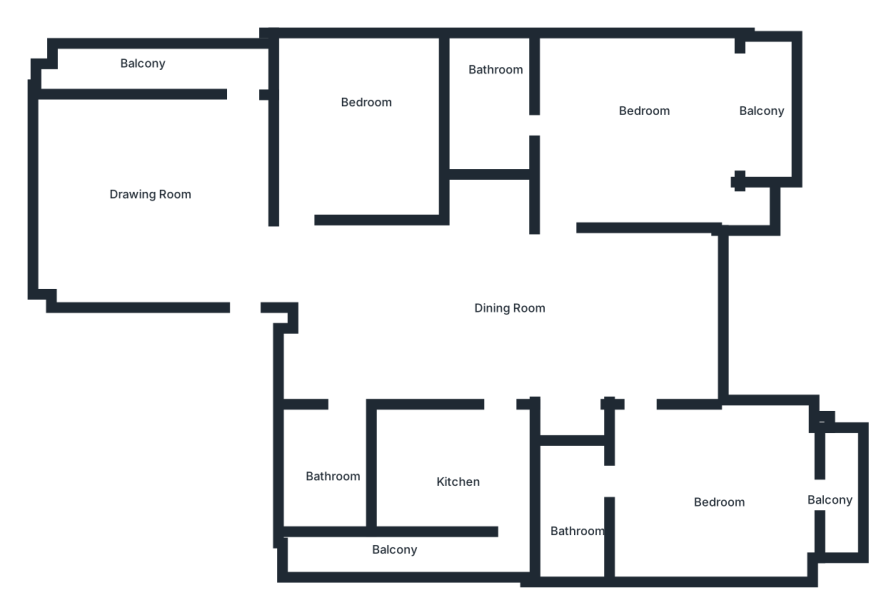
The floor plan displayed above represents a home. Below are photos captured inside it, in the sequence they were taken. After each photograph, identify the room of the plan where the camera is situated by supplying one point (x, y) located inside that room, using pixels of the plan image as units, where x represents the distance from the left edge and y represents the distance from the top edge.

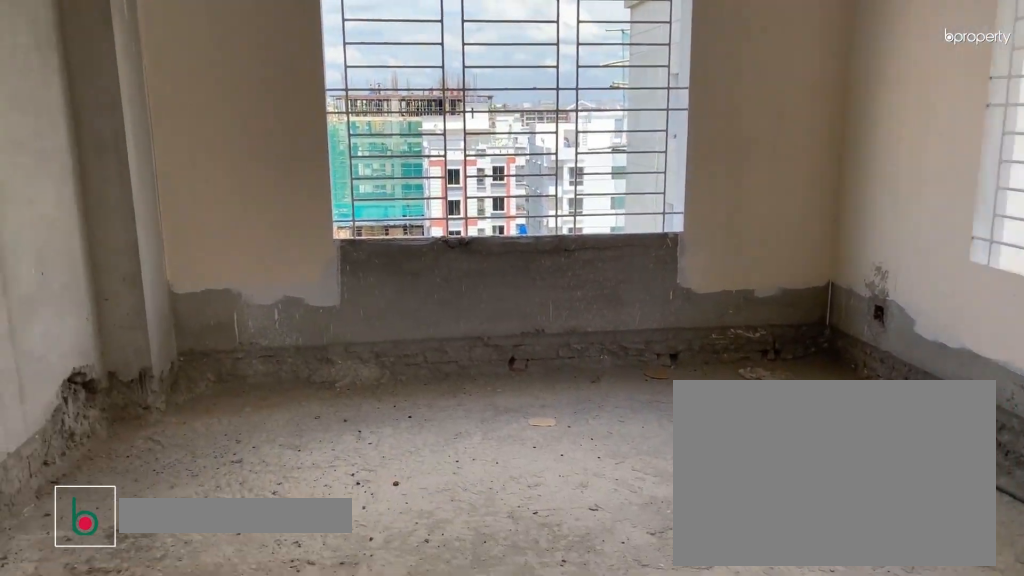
(186, 187)
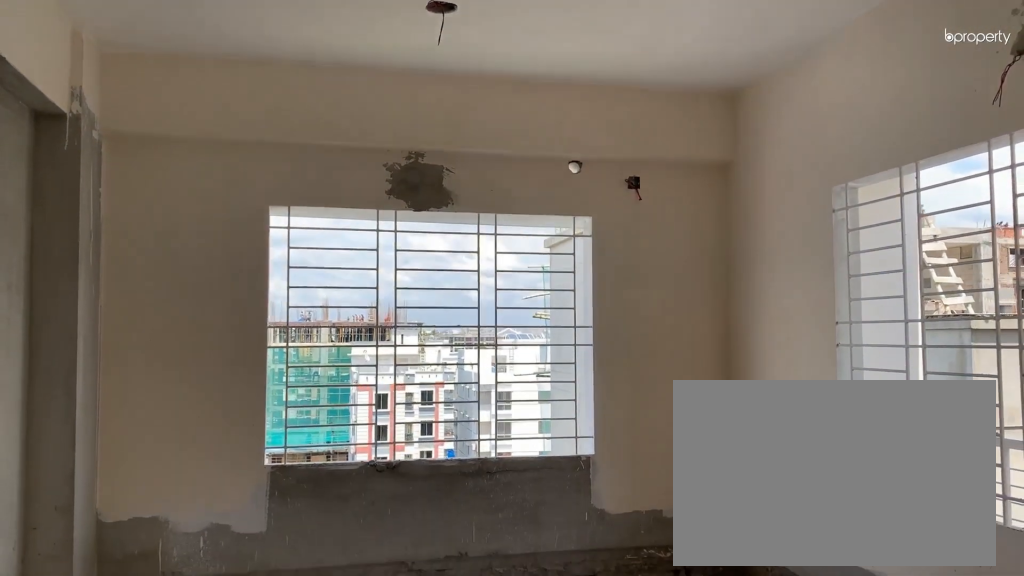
(186, 187)
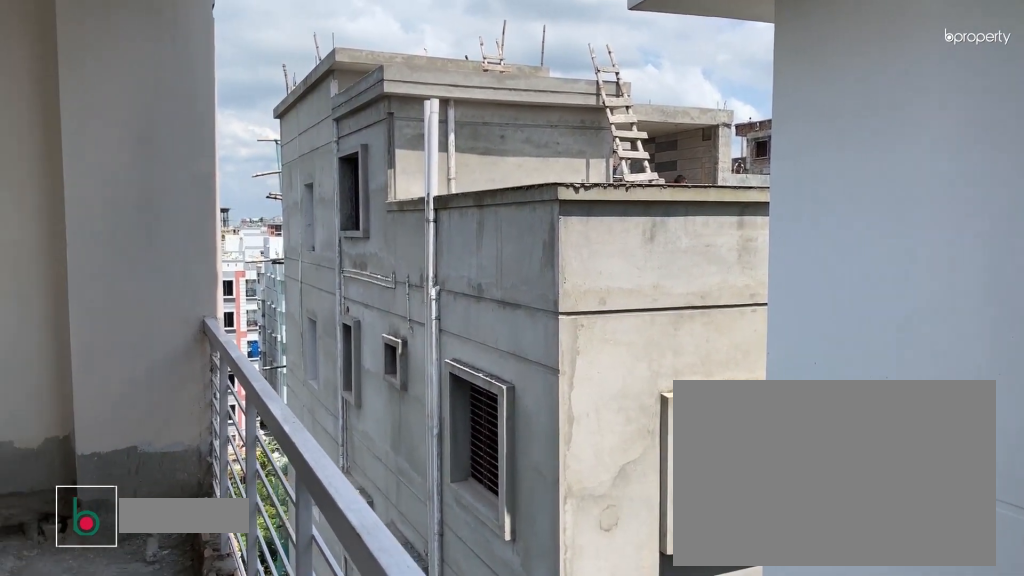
(184, 67)
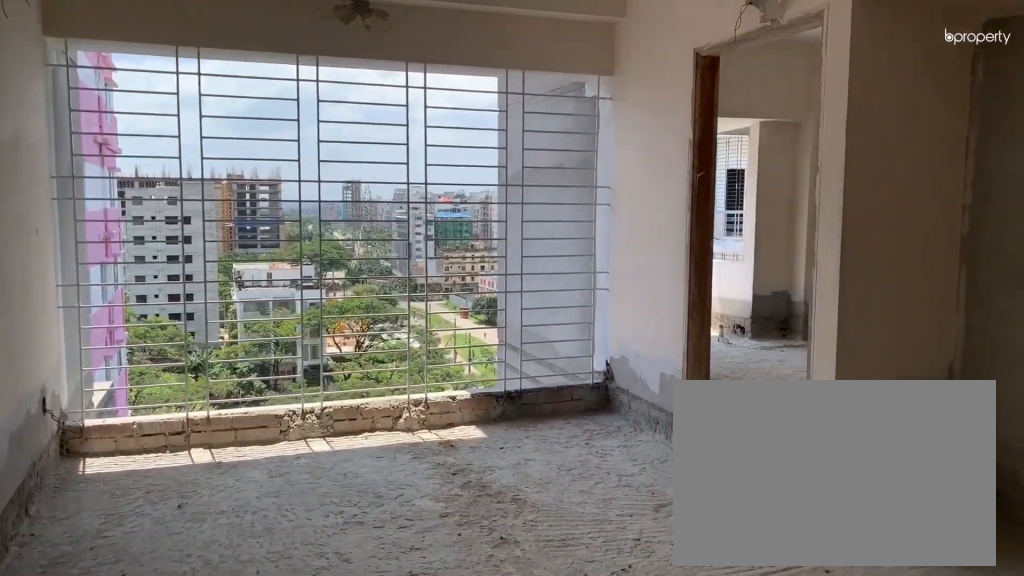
(443, 320)
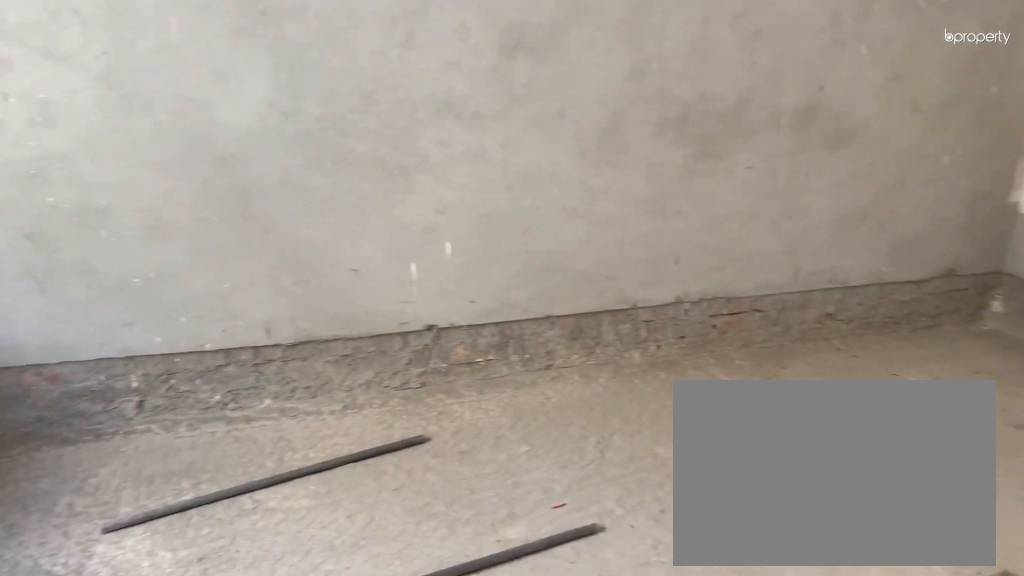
(365, 124)
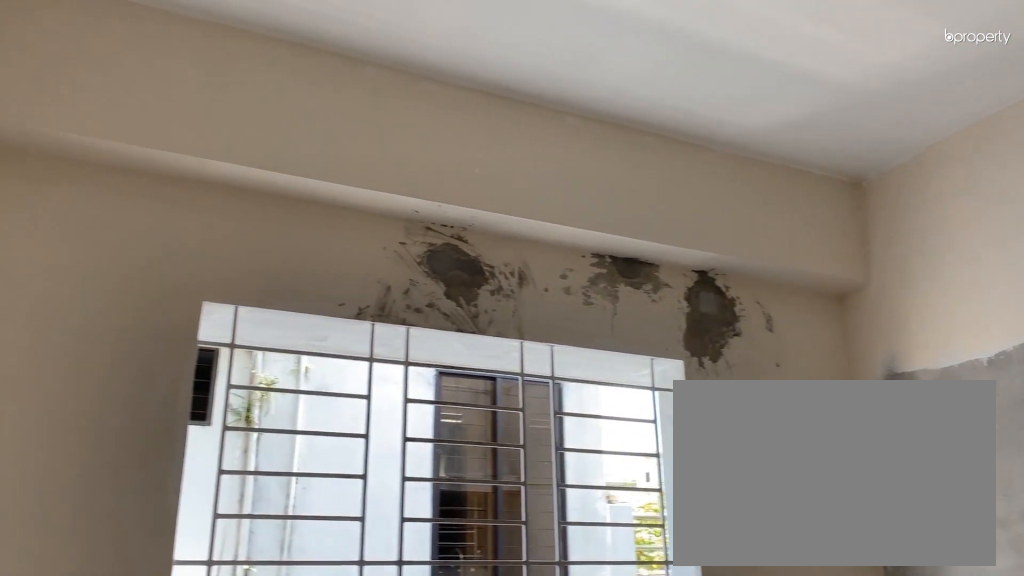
(365, 124)
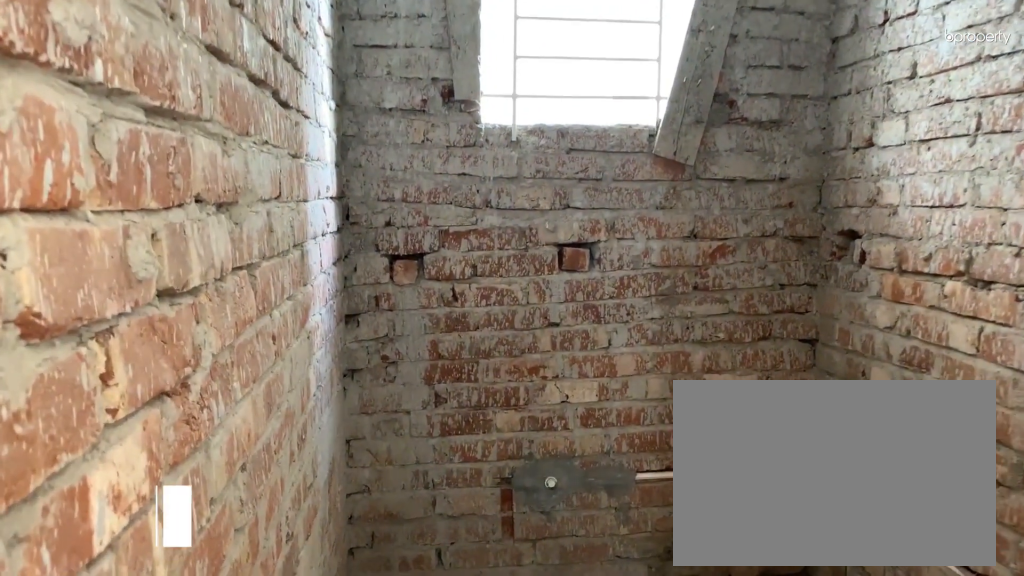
(330, 470)
